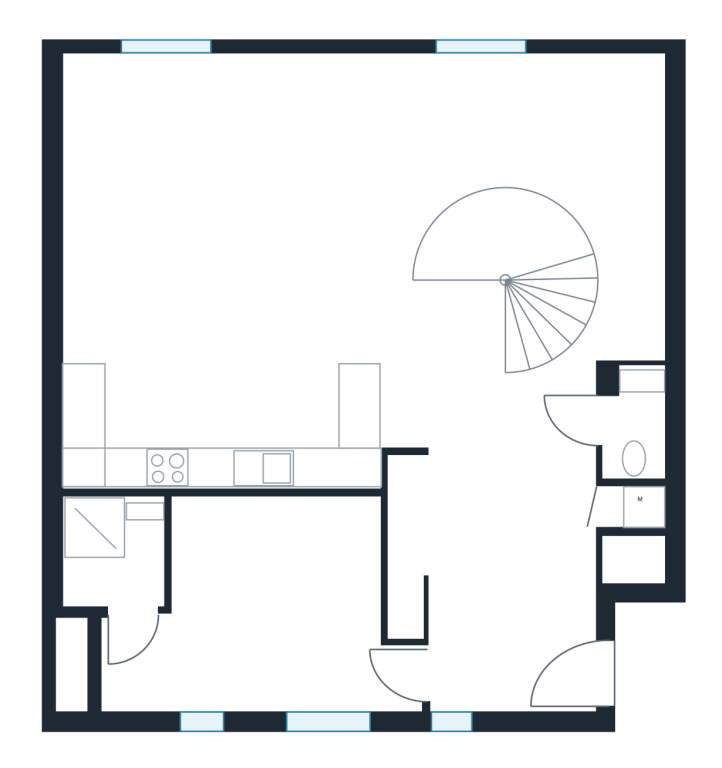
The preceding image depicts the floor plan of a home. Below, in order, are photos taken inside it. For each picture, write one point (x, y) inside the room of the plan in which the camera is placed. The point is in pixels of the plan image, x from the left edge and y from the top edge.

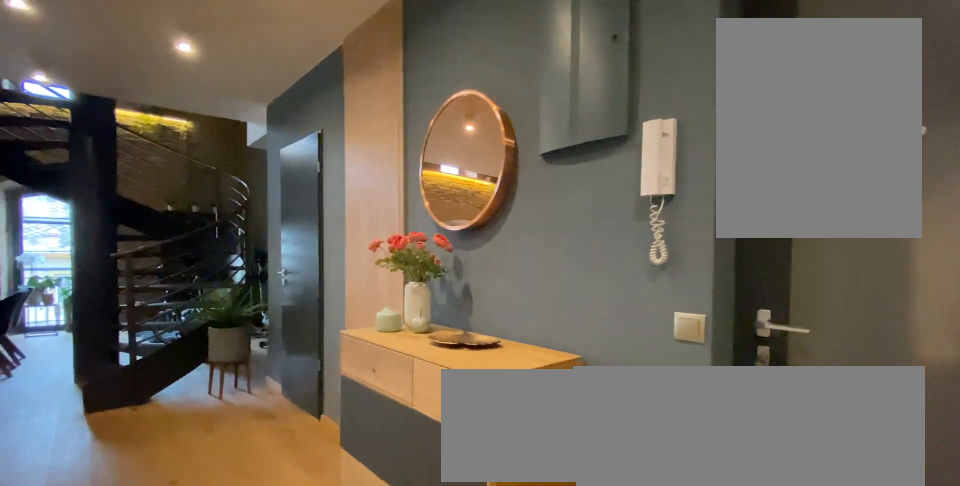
(517, 592)
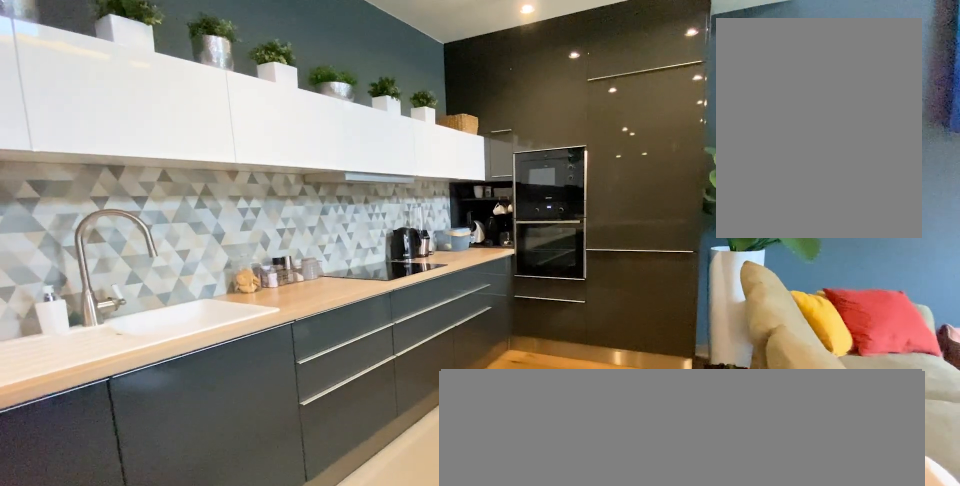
(267, 267)
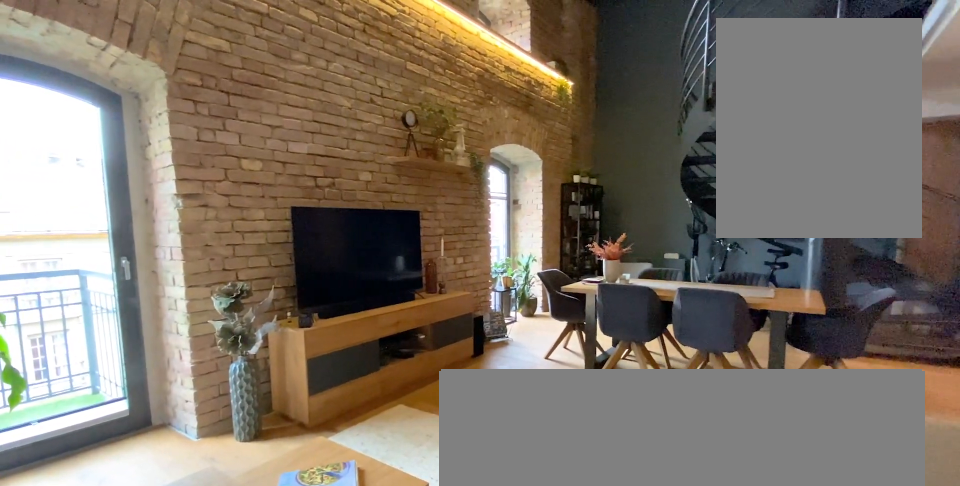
(267, 267)
